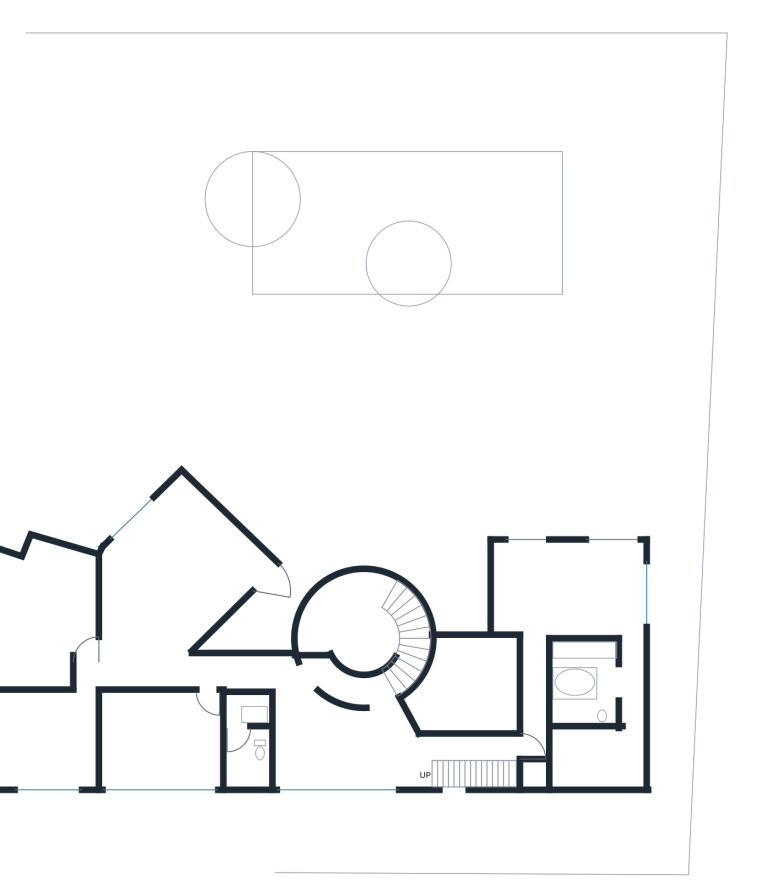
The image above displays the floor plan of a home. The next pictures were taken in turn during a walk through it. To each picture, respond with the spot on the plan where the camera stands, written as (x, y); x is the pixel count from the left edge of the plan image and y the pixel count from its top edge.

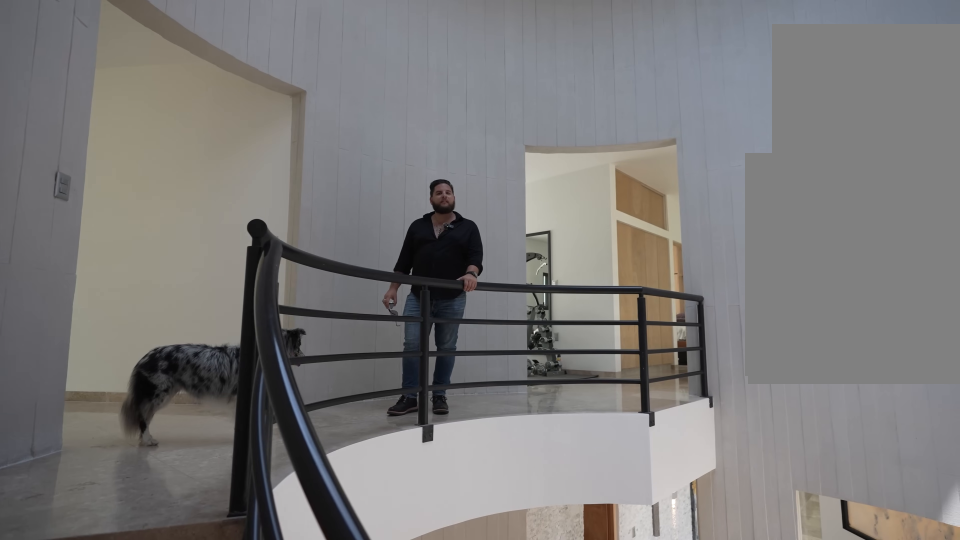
(407, 656)
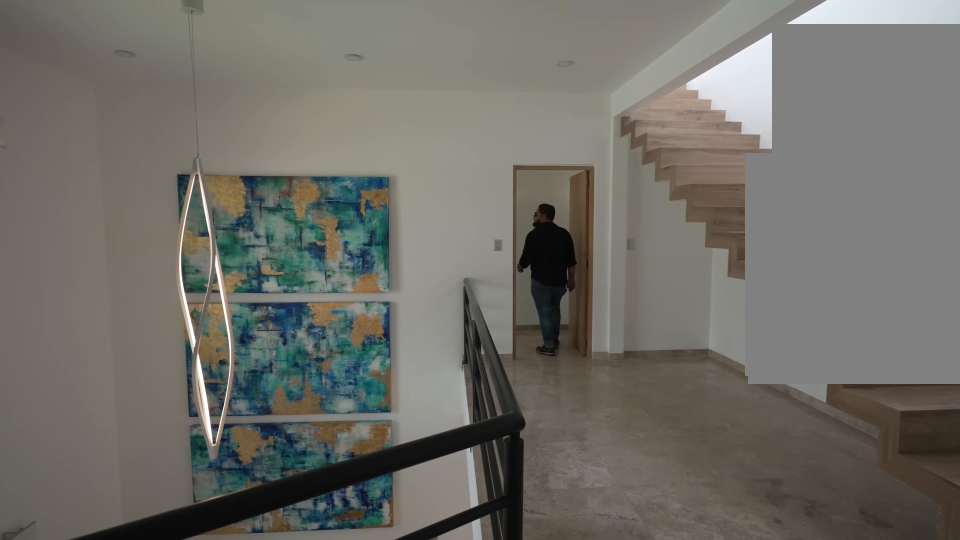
(351, 683)
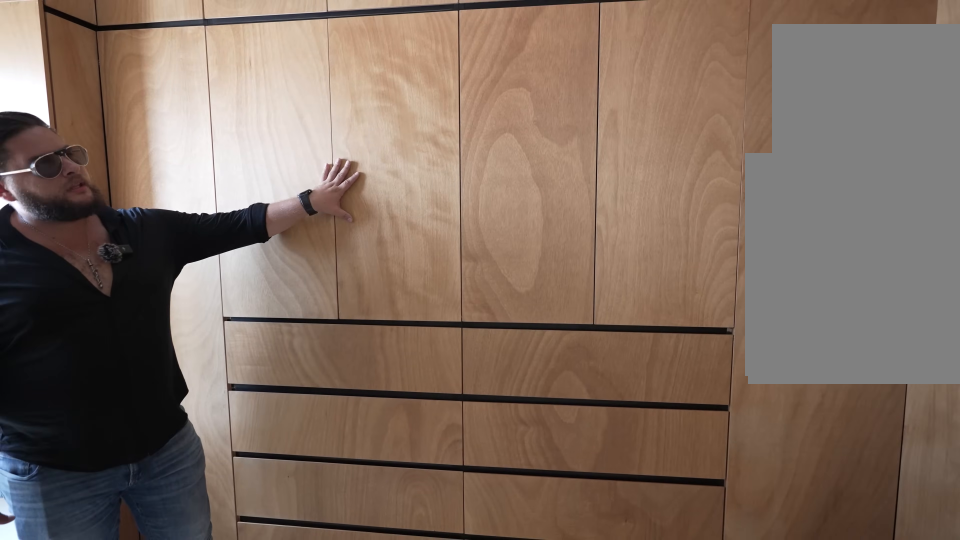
(591, 761)
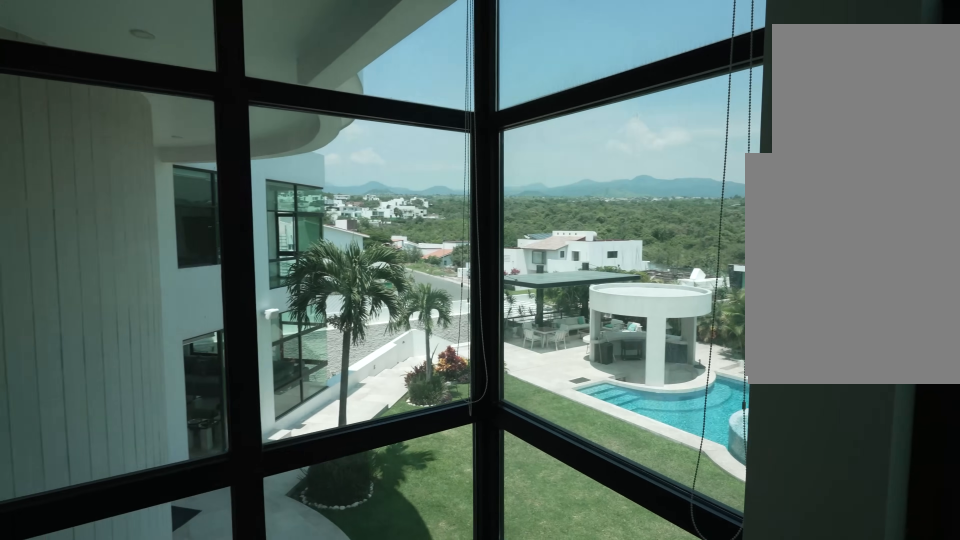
(556, 560)
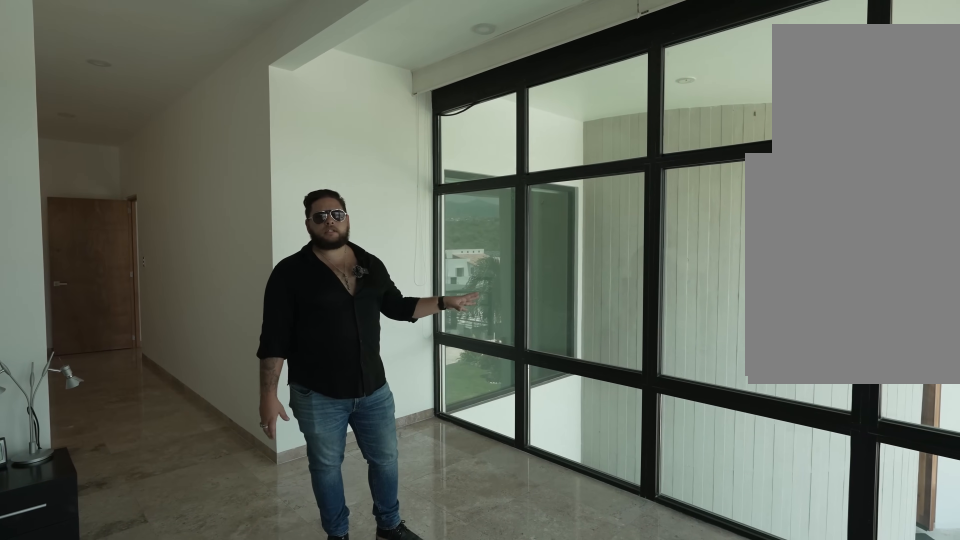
(556, 560)
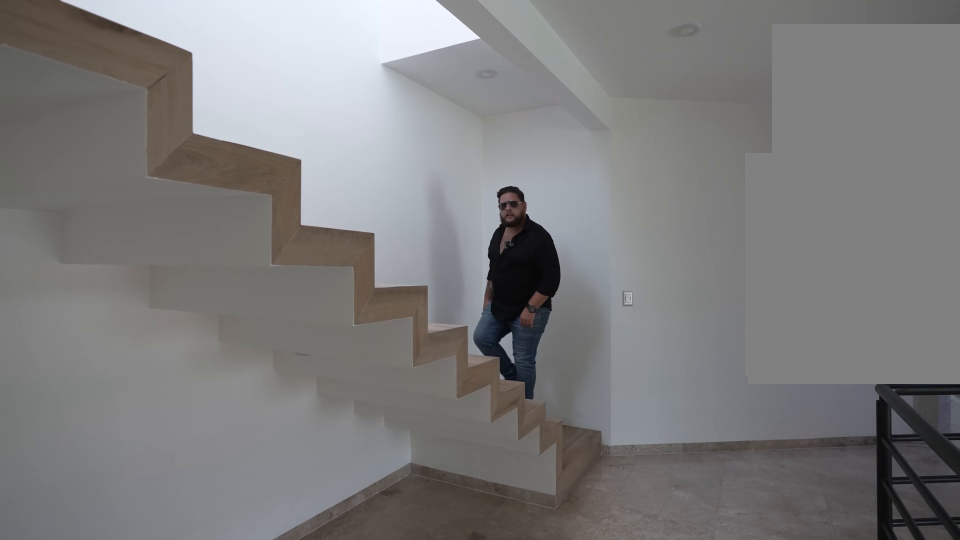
(491, 744)
